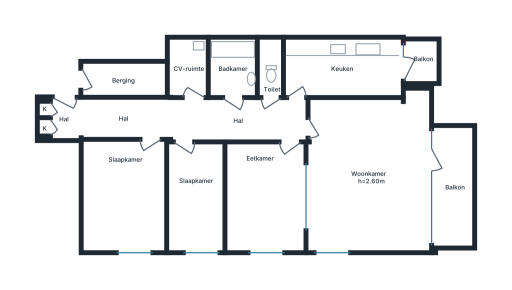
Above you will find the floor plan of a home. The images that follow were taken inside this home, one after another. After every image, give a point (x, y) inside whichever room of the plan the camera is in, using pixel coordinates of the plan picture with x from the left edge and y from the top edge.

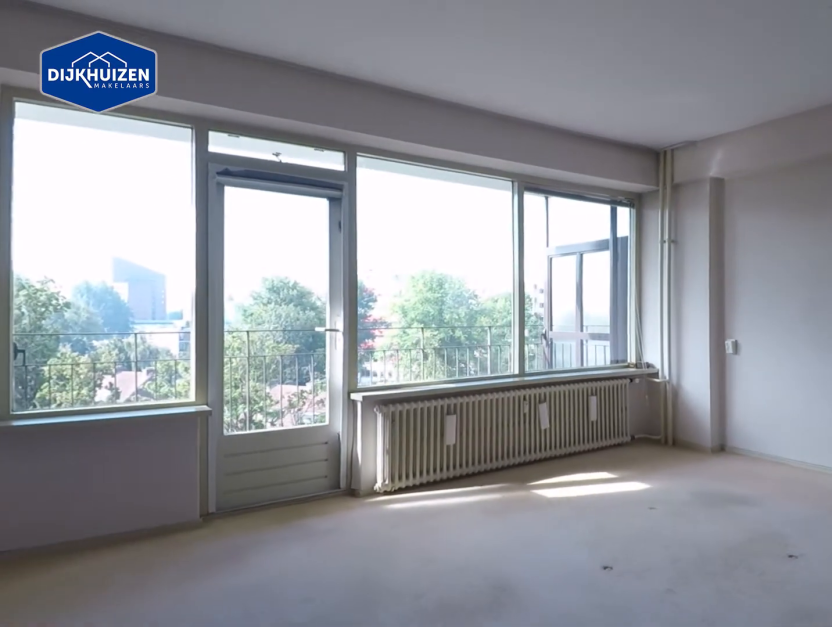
(369, 174)
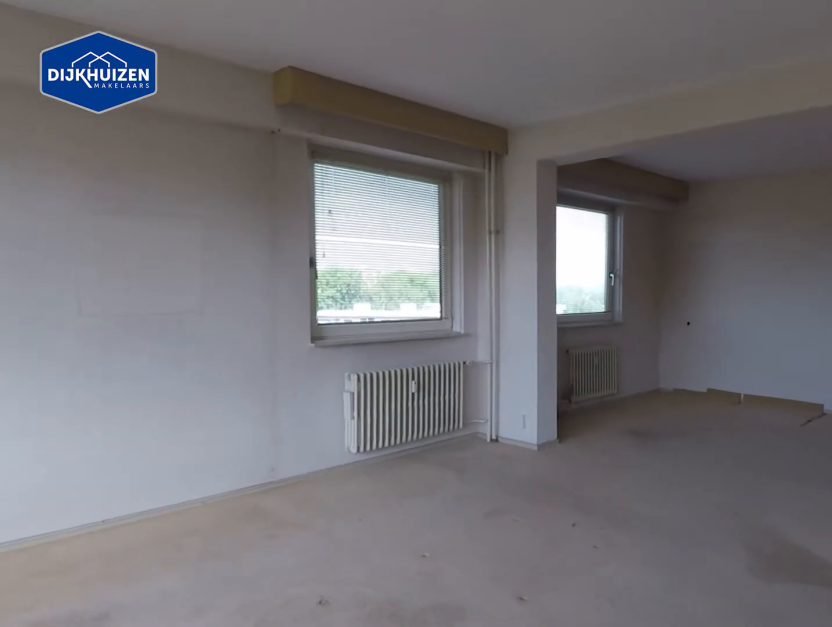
(369, 174)
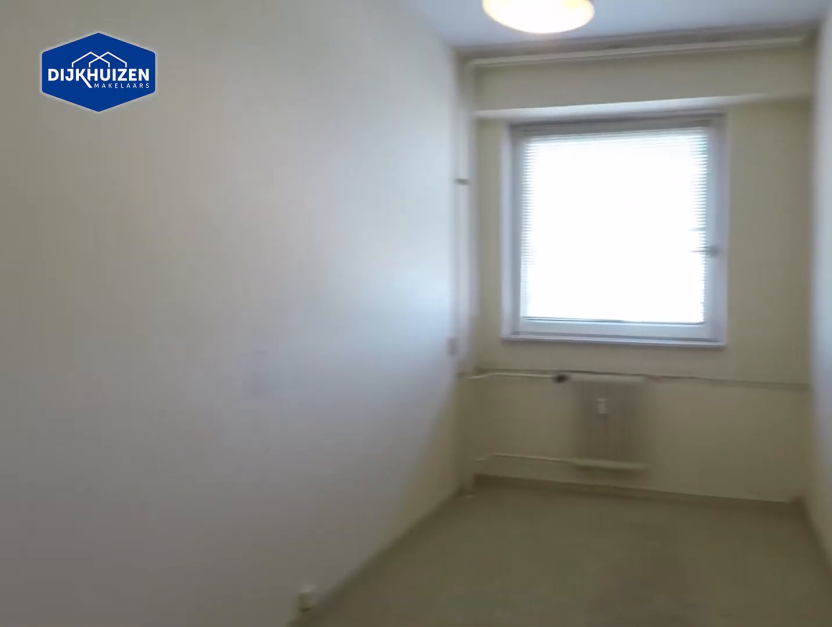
(197, 197)
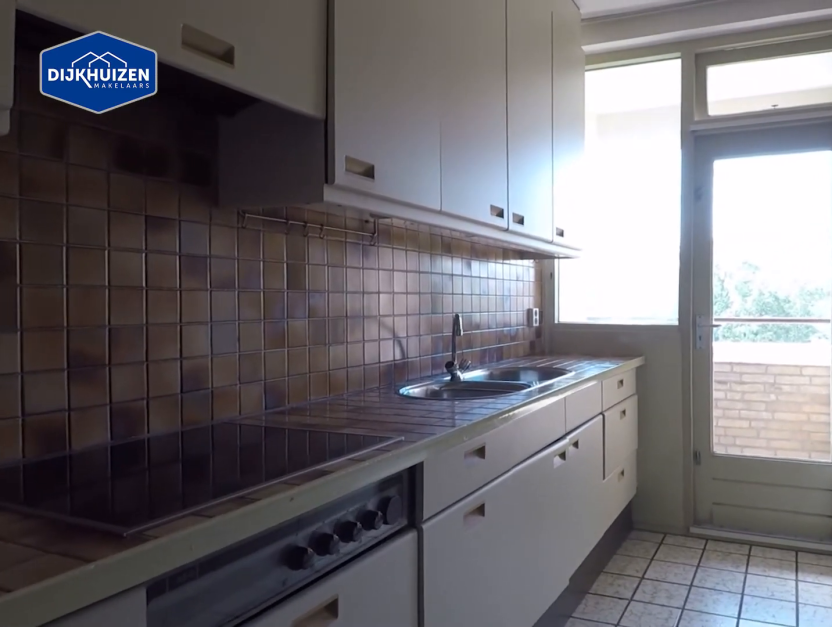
(342, 68)
